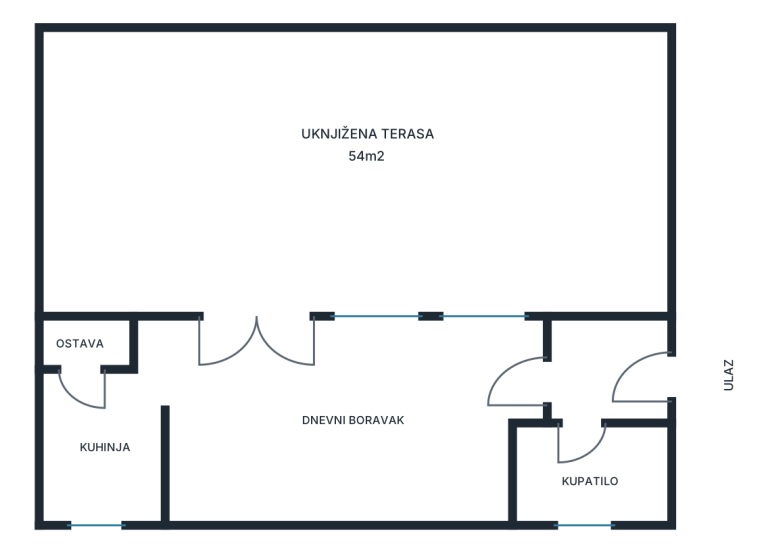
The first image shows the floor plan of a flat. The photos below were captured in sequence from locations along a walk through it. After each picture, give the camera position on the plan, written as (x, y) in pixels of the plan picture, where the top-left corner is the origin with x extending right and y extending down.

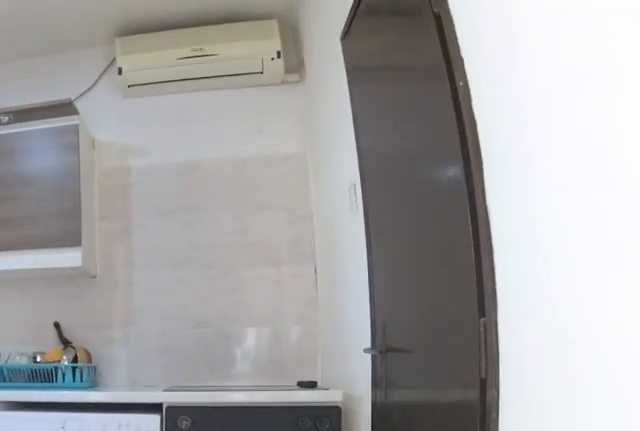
(186, 369)
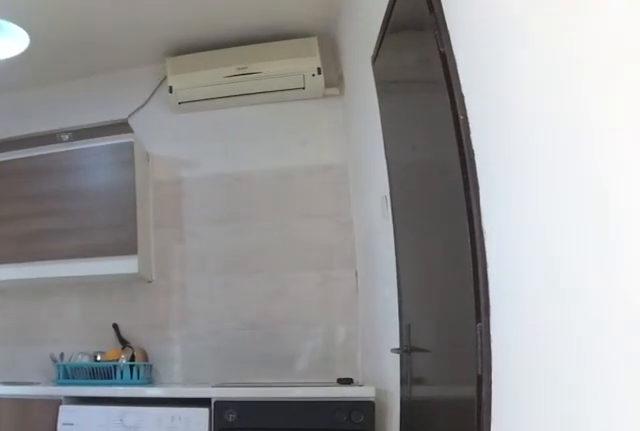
(206, 374)
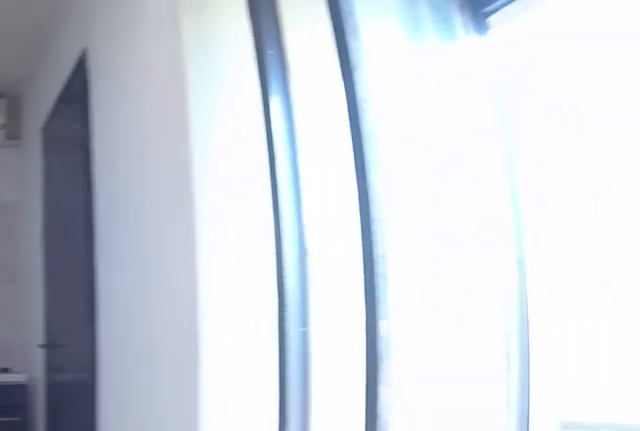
(251, 377)
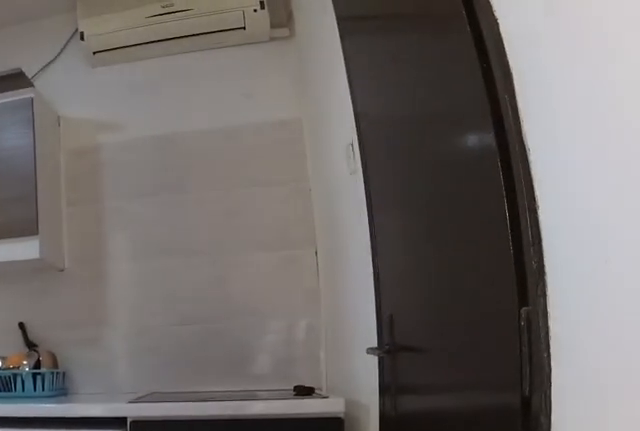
(194, 346)
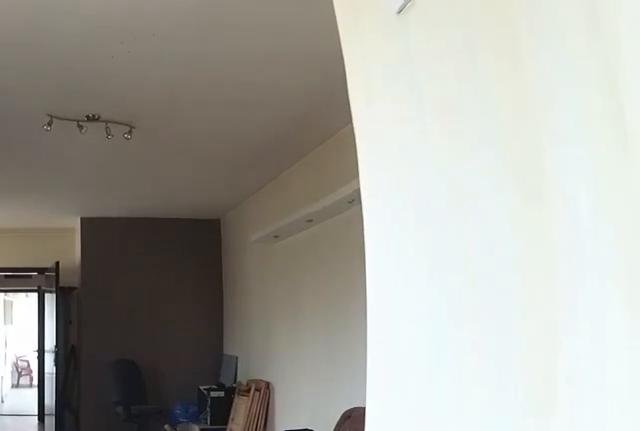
(123, 376)
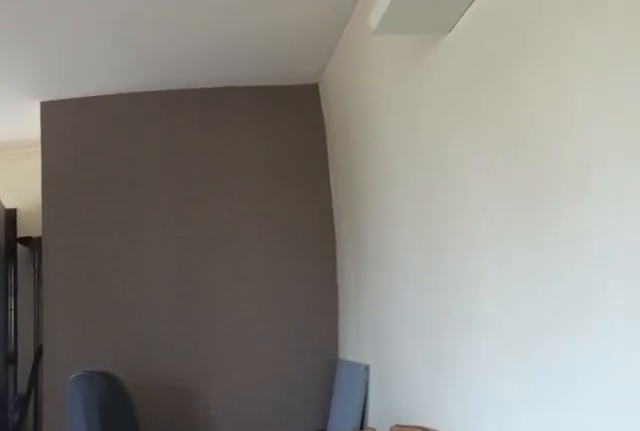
(287, 421)
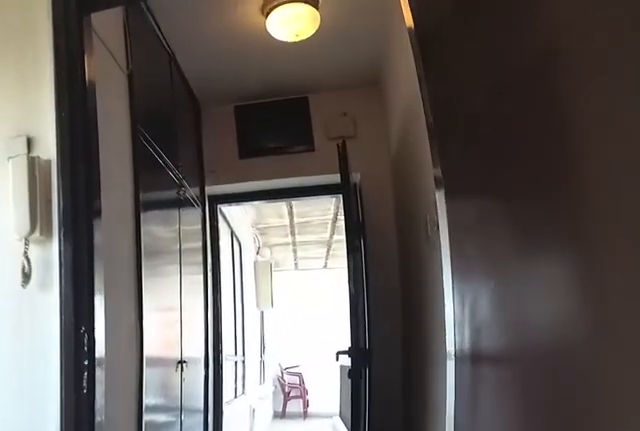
(429, 396)
